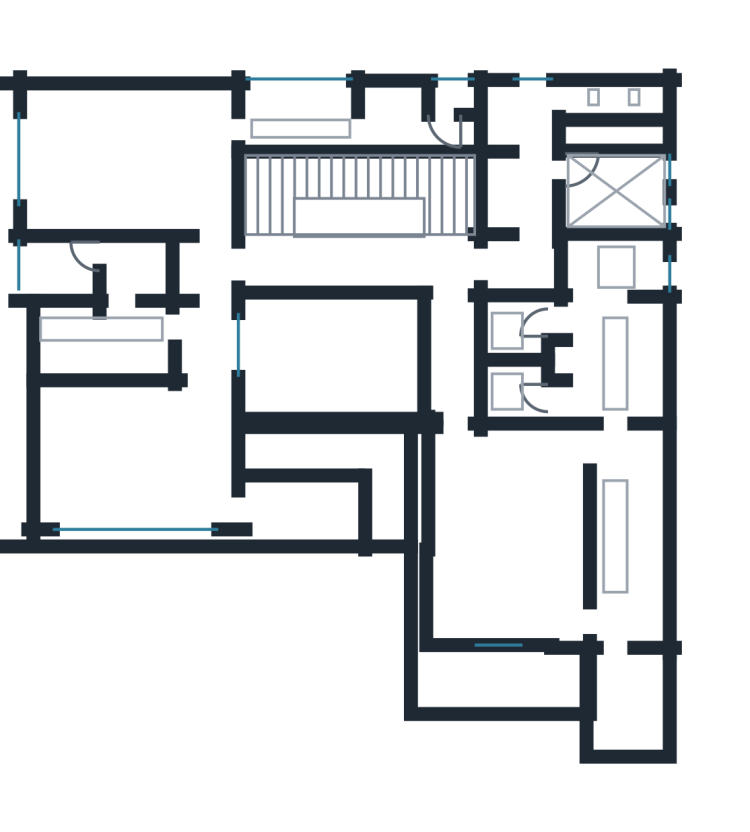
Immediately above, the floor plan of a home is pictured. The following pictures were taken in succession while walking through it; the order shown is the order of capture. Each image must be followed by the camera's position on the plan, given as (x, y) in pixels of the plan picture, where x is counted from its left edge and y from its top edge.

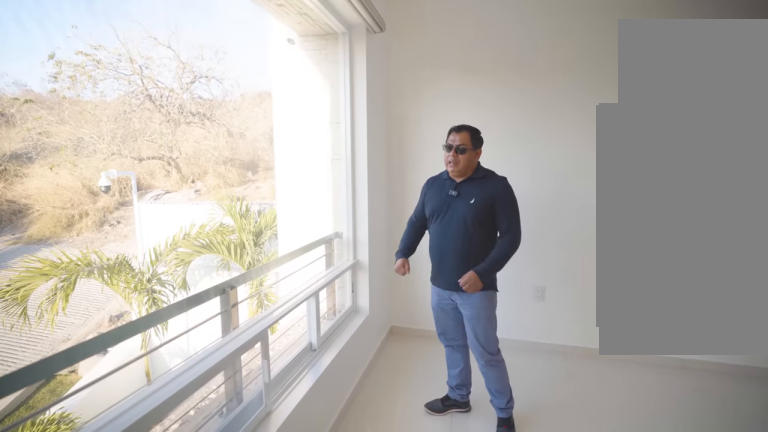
(68, 171)
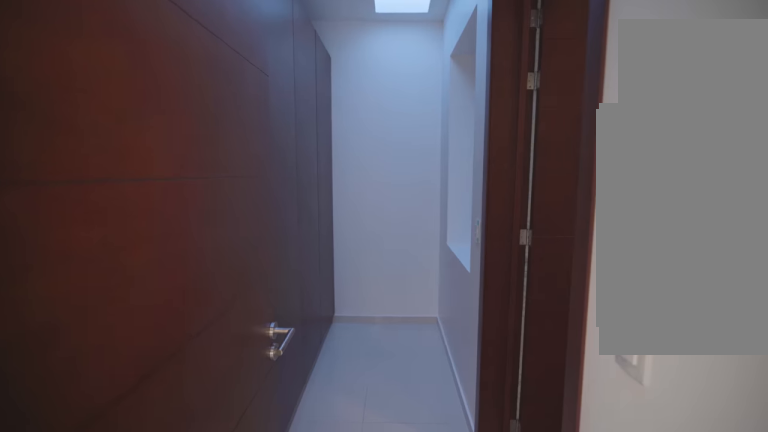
(179, 327)
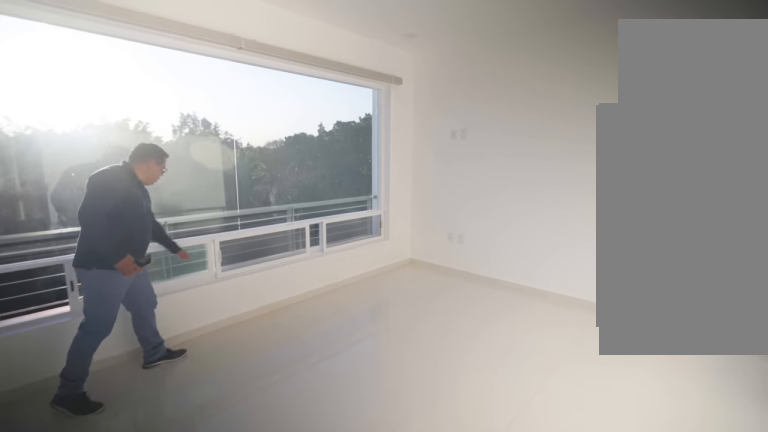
(204, 389)
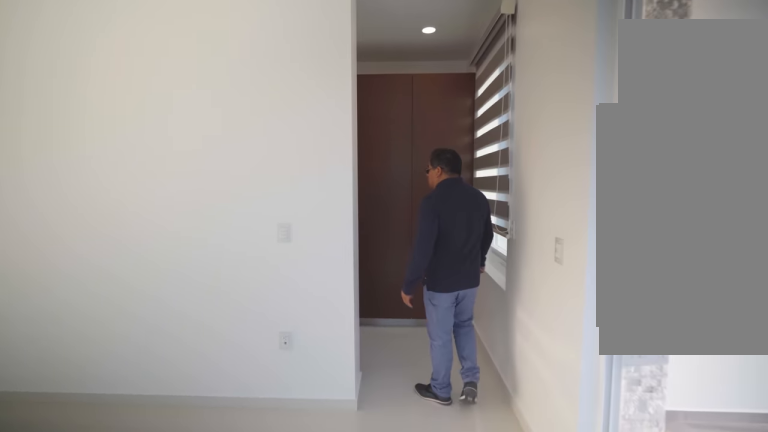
(525, 608)
